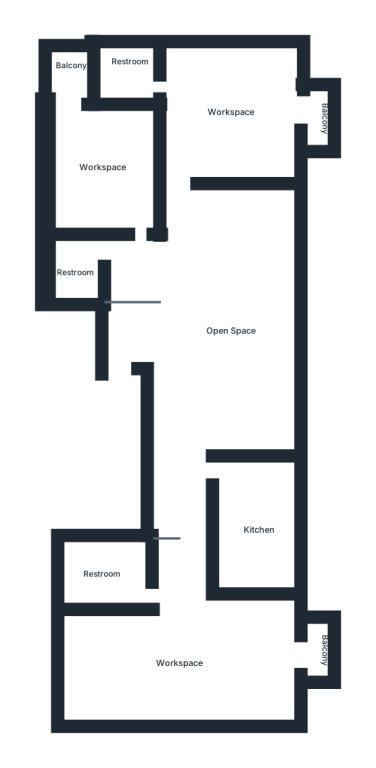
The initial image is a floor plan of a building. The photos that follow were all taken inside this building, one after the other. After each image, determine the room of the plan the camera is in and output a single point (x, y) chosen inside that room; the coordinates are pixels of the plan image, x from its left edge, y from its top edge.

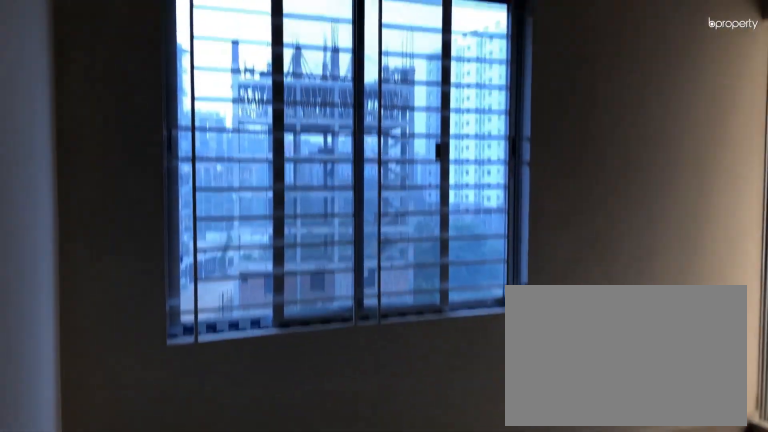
(112, 169)
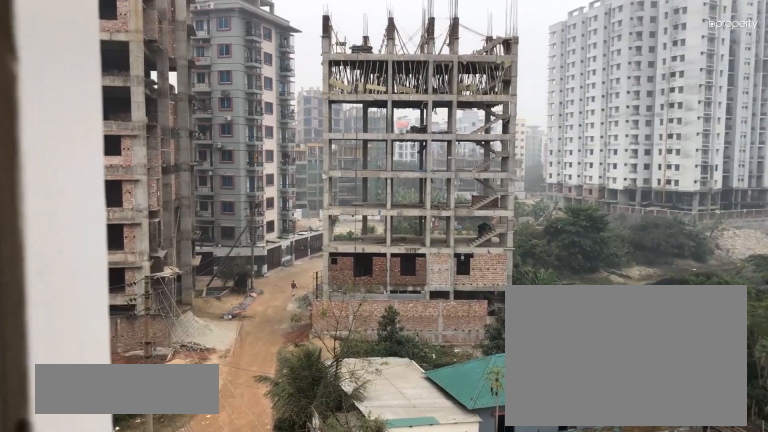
(70, 73)
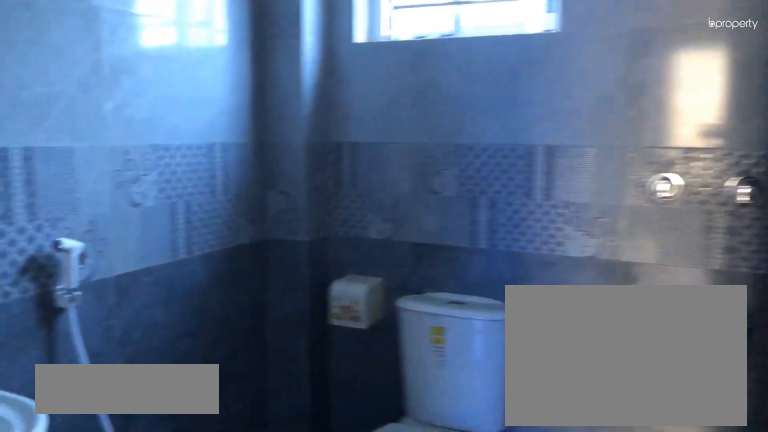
(75, 271)
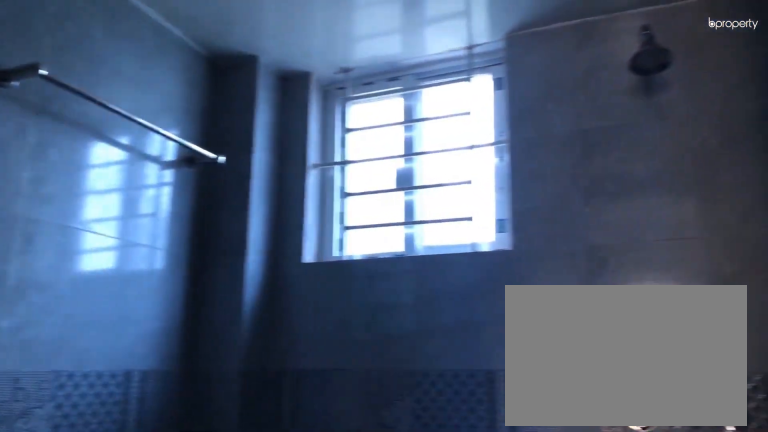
(75, 271)
